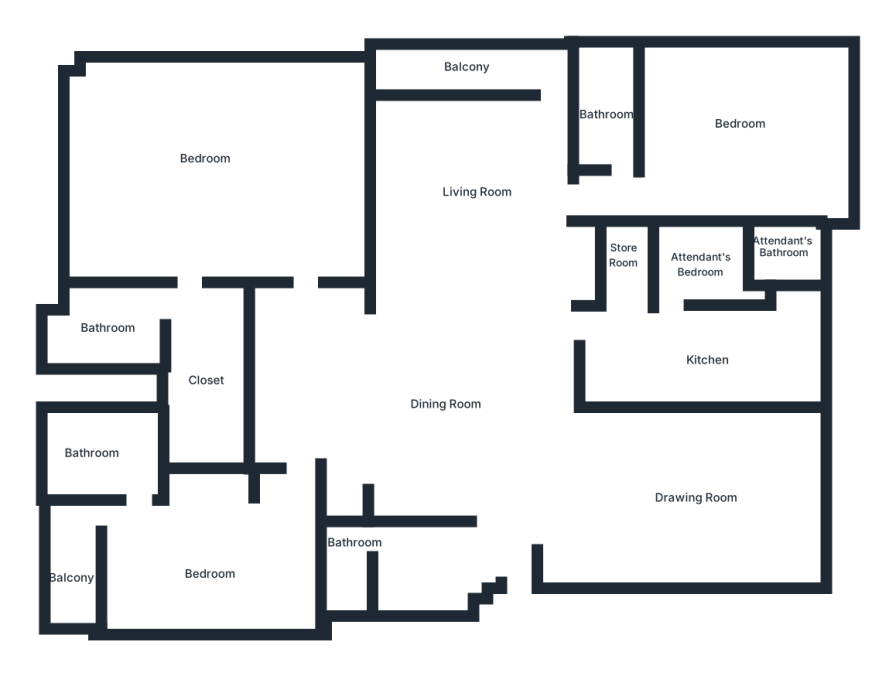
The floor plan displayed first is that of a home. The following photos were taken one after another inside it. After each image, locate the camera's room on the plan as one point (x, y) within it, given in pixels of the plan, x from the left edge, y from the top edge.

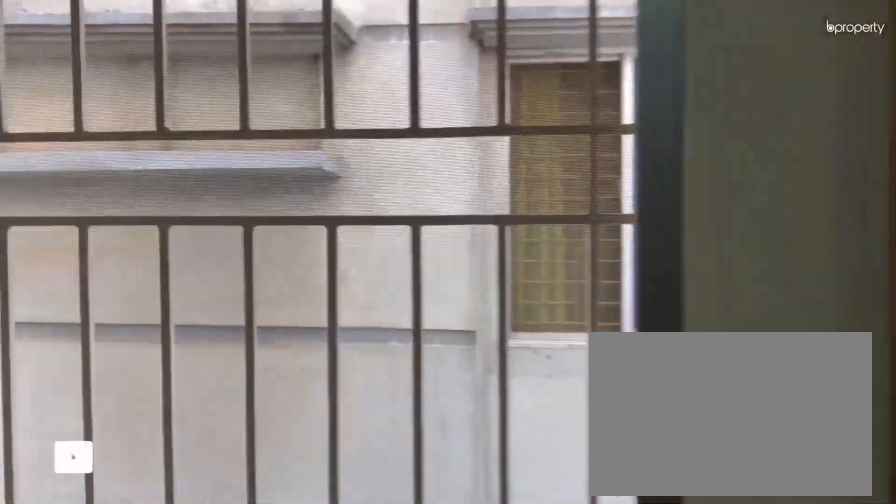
(498, 65)
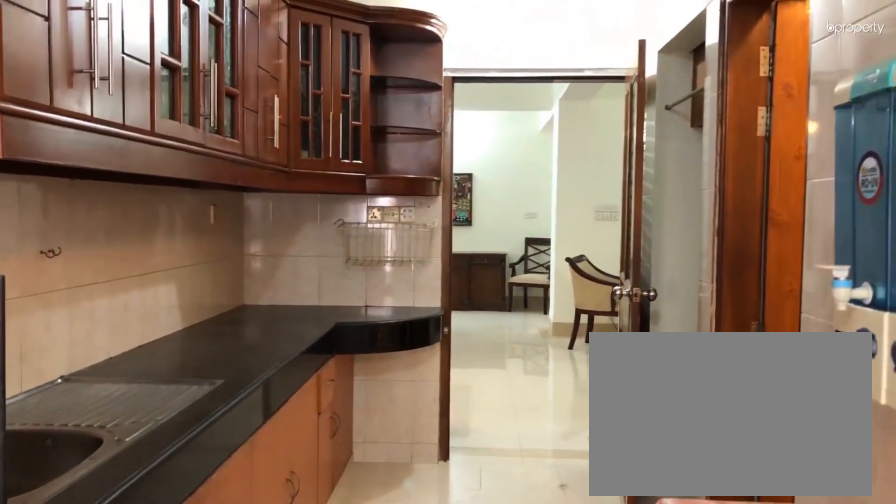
(694, 362)
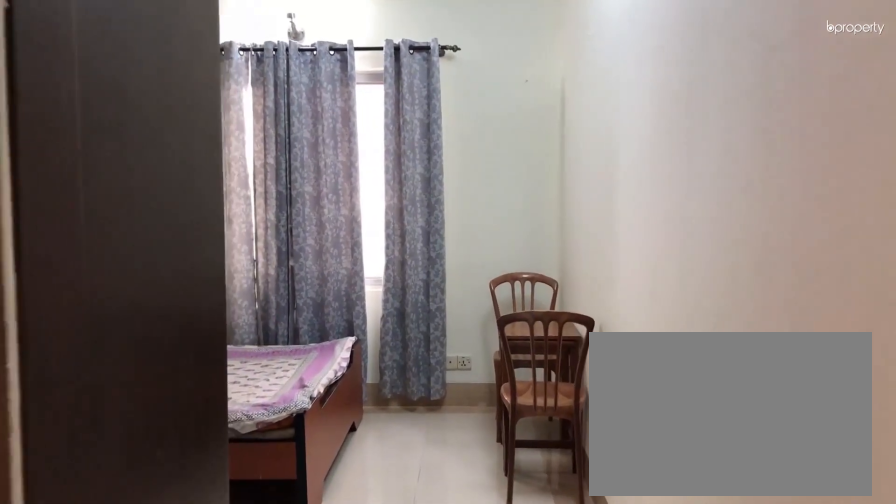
(723, 134)
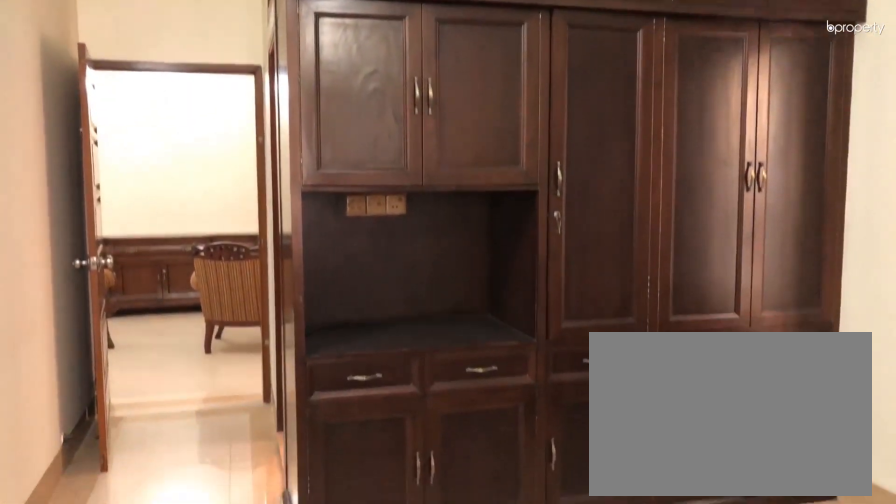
(723, 134)
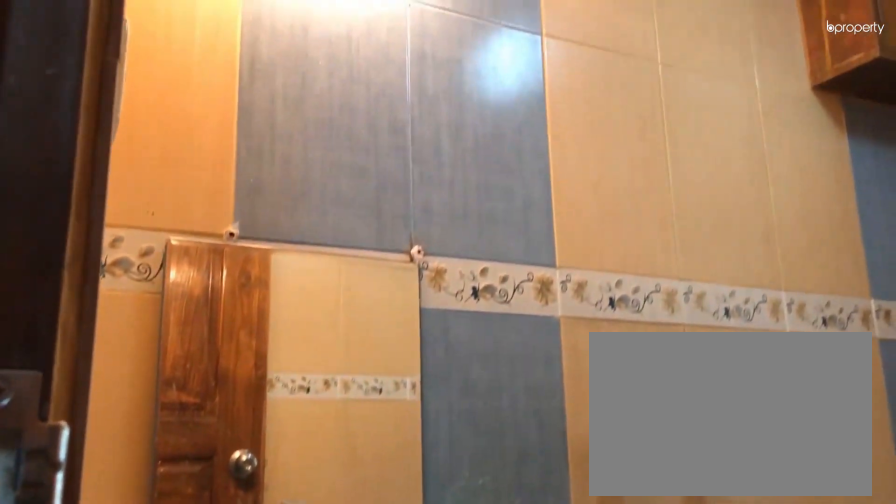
(609, 103)
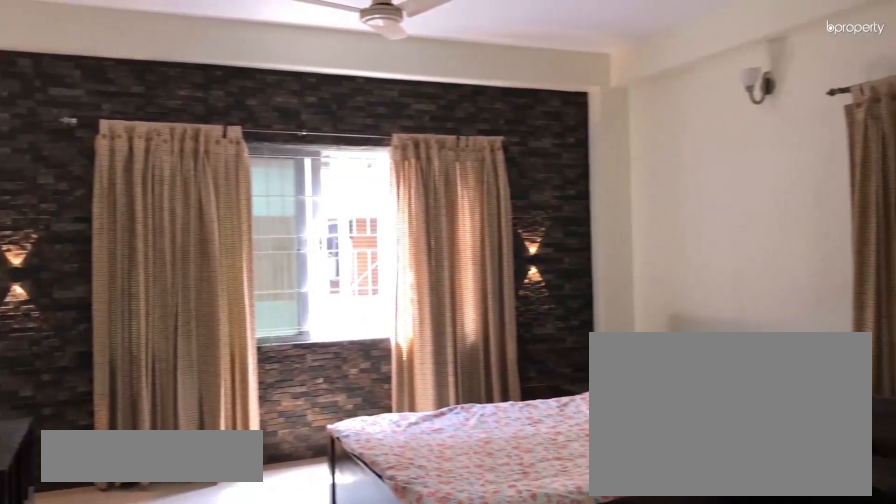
(209, 170)
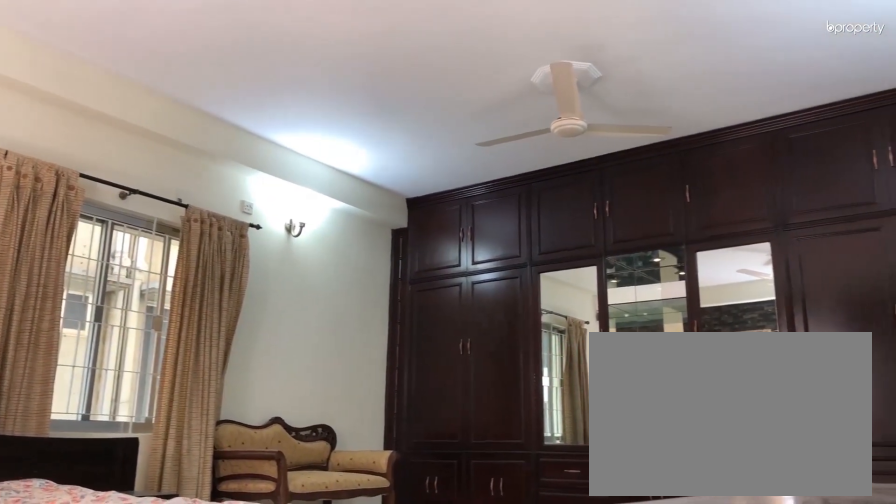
(195, 180)
